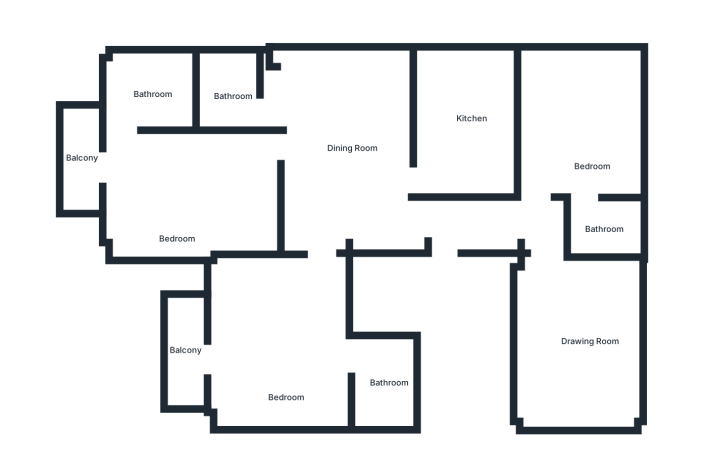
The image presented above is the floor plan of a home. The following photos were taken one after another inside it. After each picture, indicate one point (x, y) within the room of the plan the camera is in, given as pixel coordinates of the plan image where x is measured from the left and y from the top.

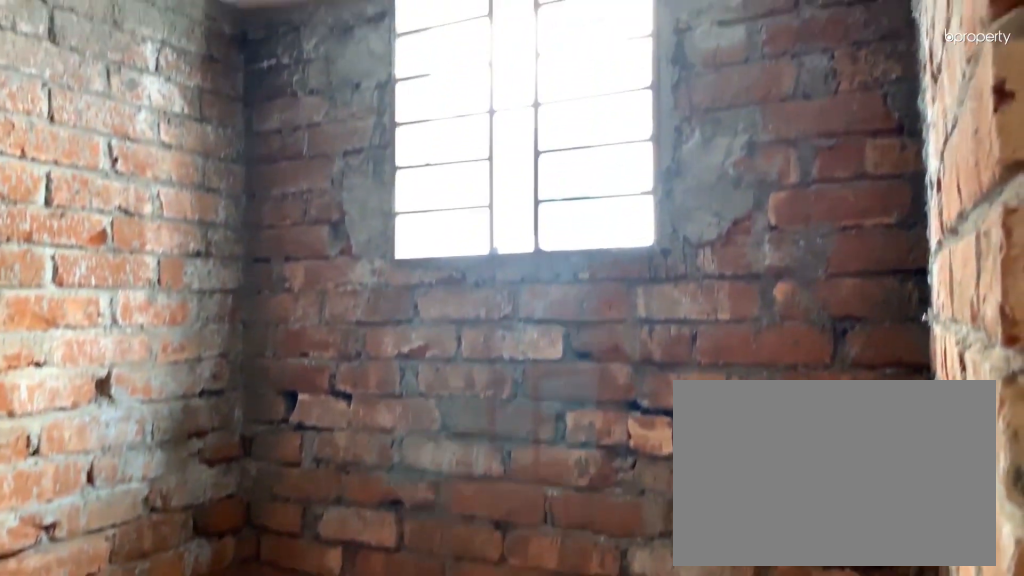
(234, 90)
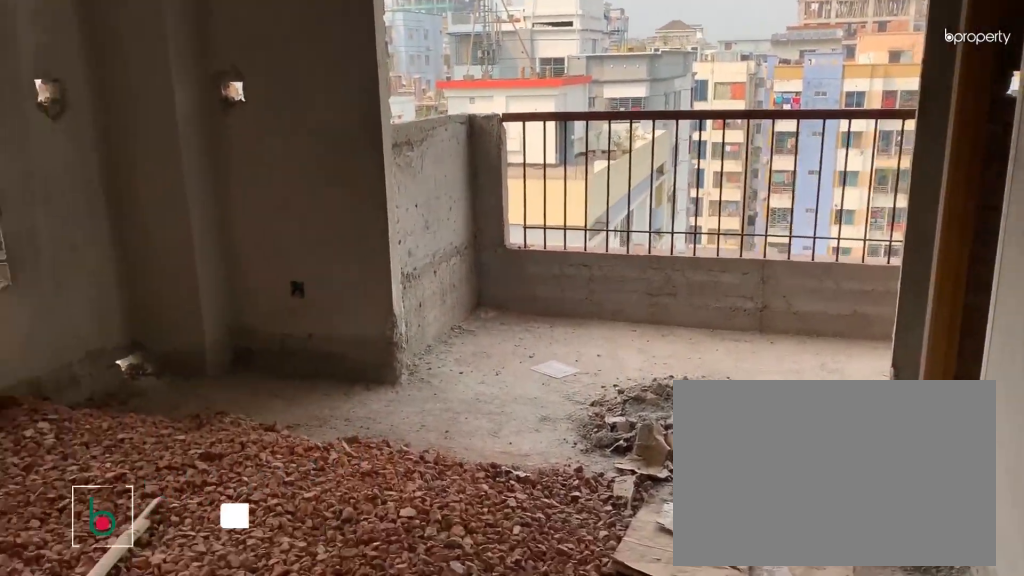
(181, 193)
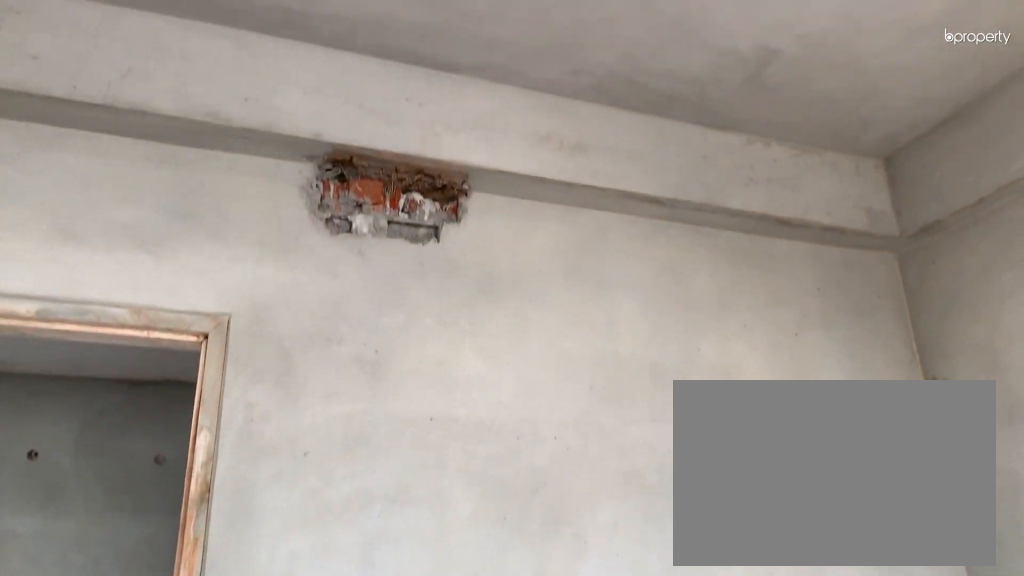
(180, 193)
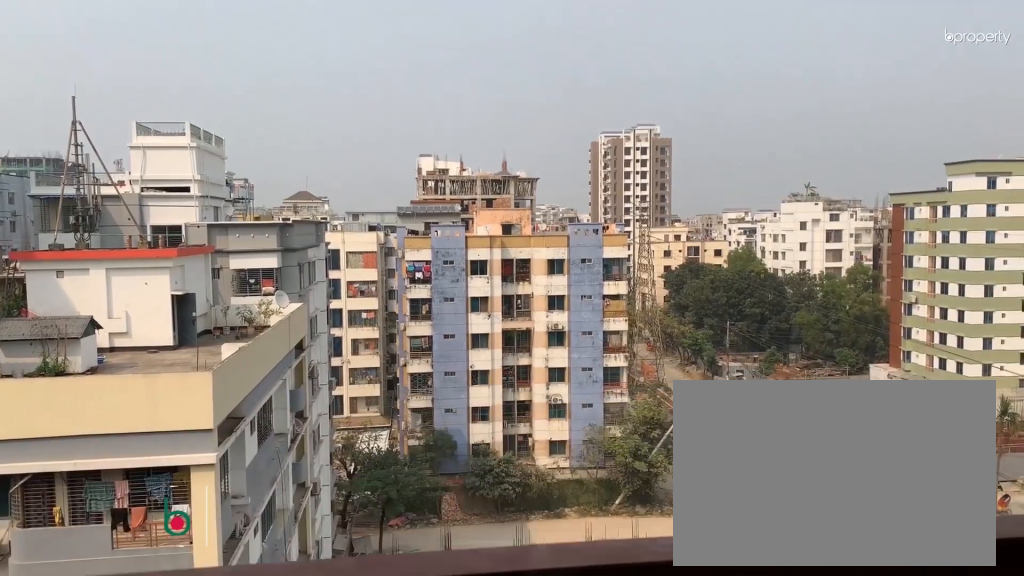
(84, 157)
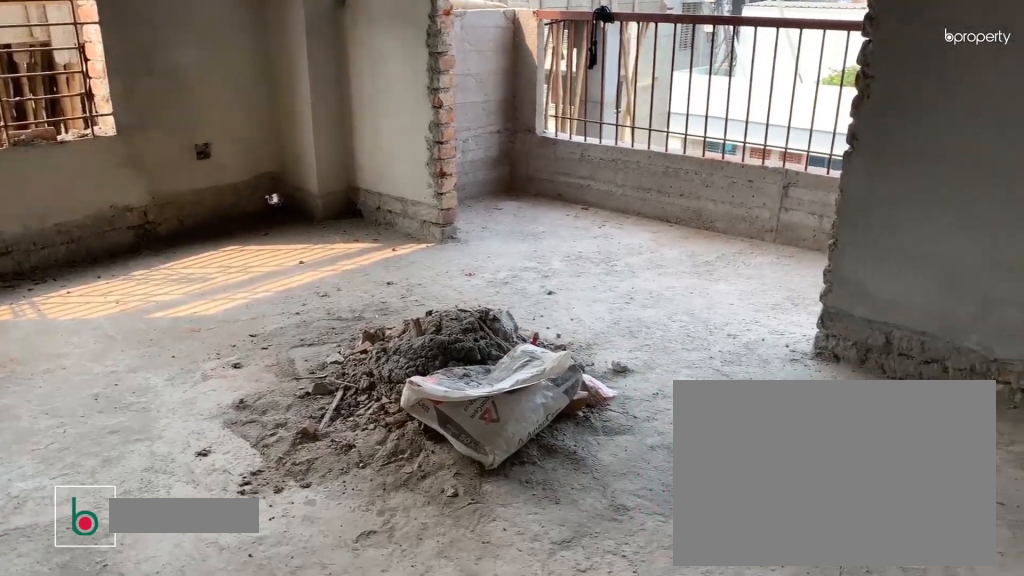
(283, 342)
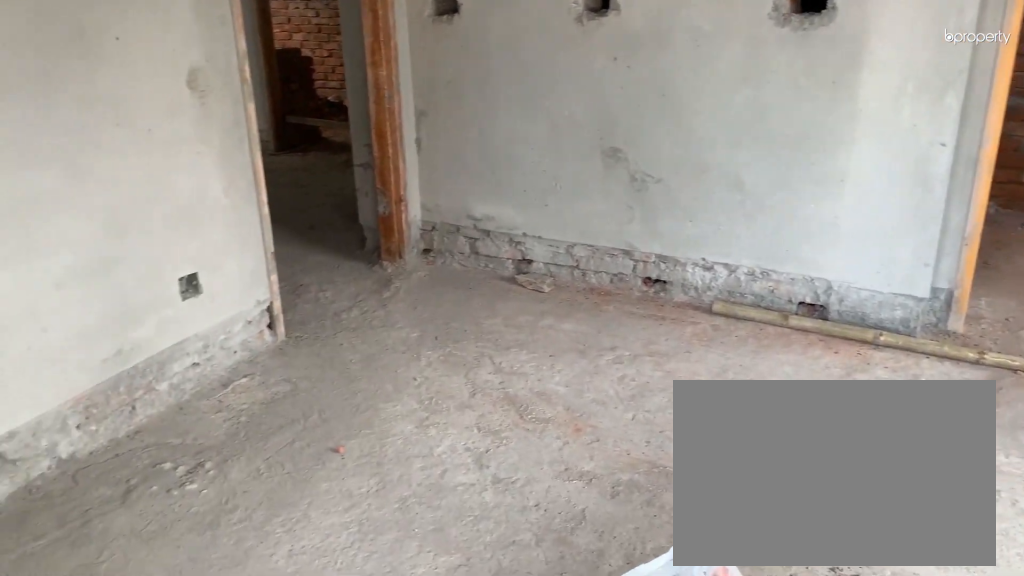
(283, 342)
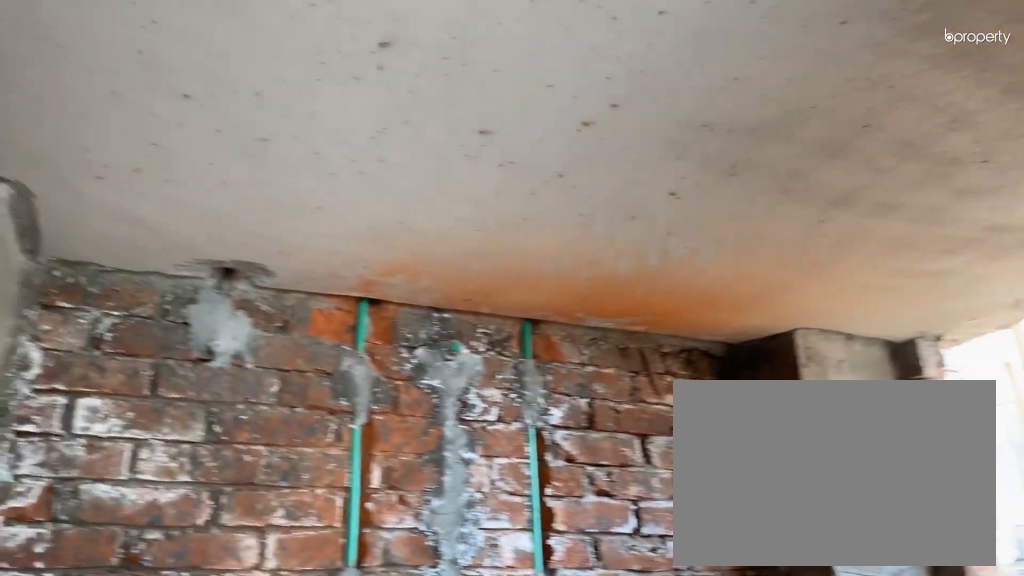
(390, 387)
